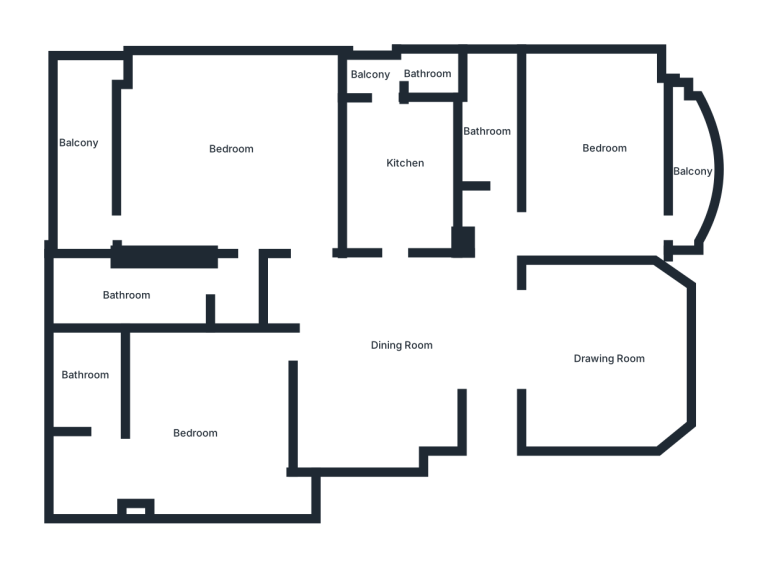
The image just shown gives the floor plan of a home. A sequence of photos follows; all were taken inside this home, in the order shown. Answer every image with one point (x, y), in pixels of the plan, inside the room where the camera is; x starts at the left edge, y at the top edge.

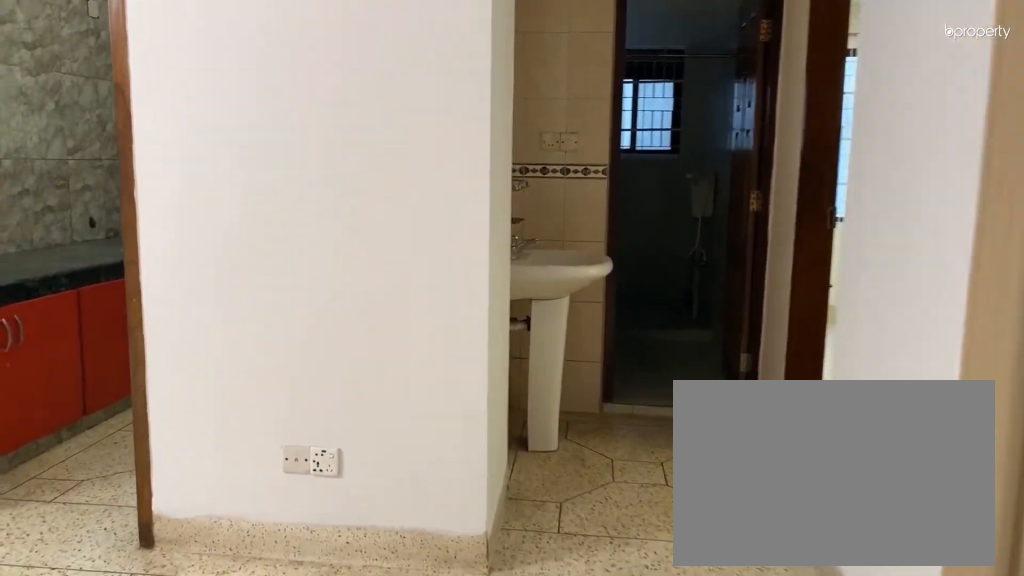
(490, 377)
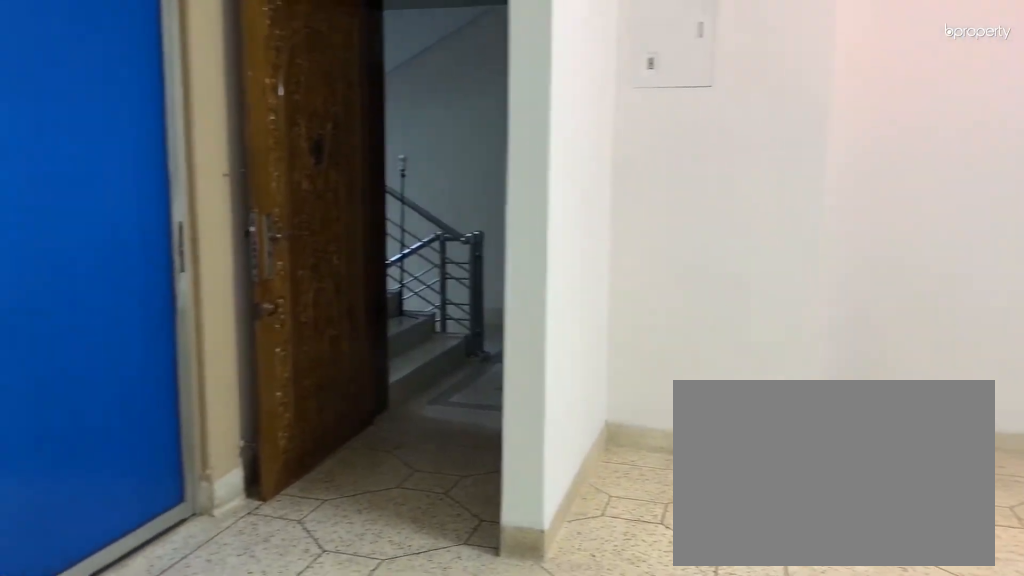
(380, 351)
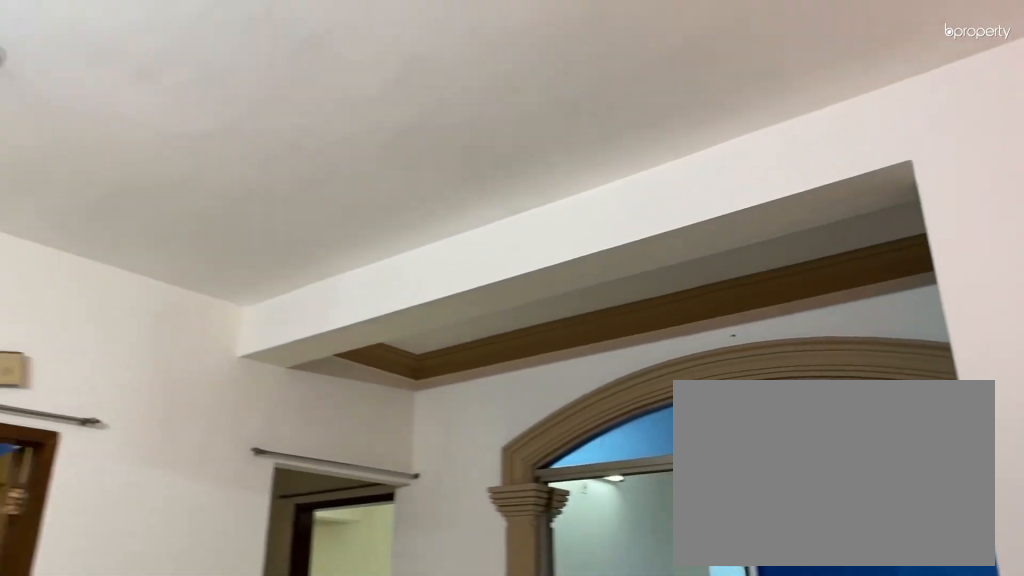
(380, 351)
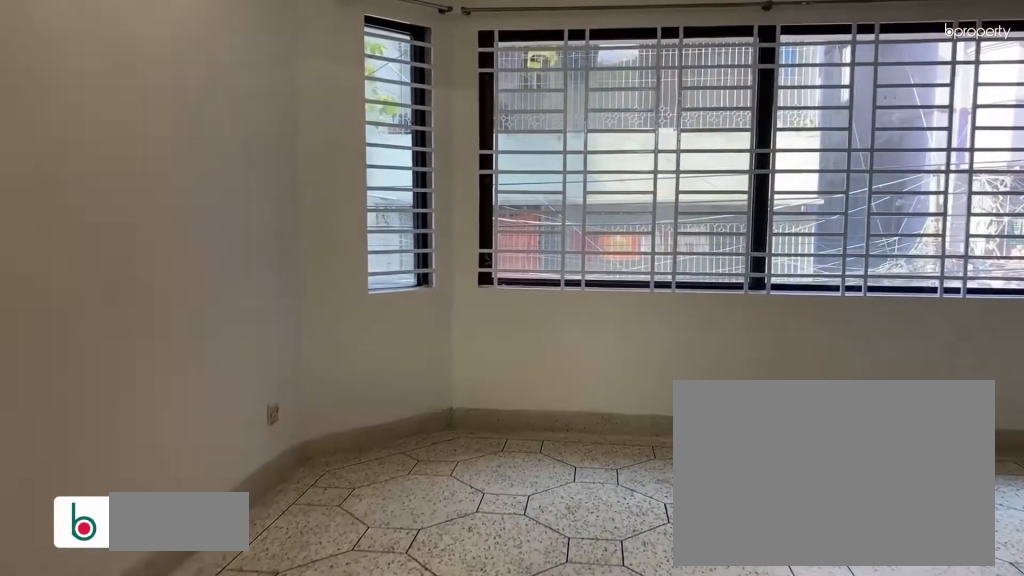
(541, 356)
